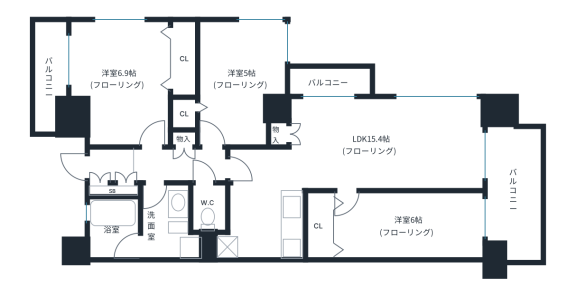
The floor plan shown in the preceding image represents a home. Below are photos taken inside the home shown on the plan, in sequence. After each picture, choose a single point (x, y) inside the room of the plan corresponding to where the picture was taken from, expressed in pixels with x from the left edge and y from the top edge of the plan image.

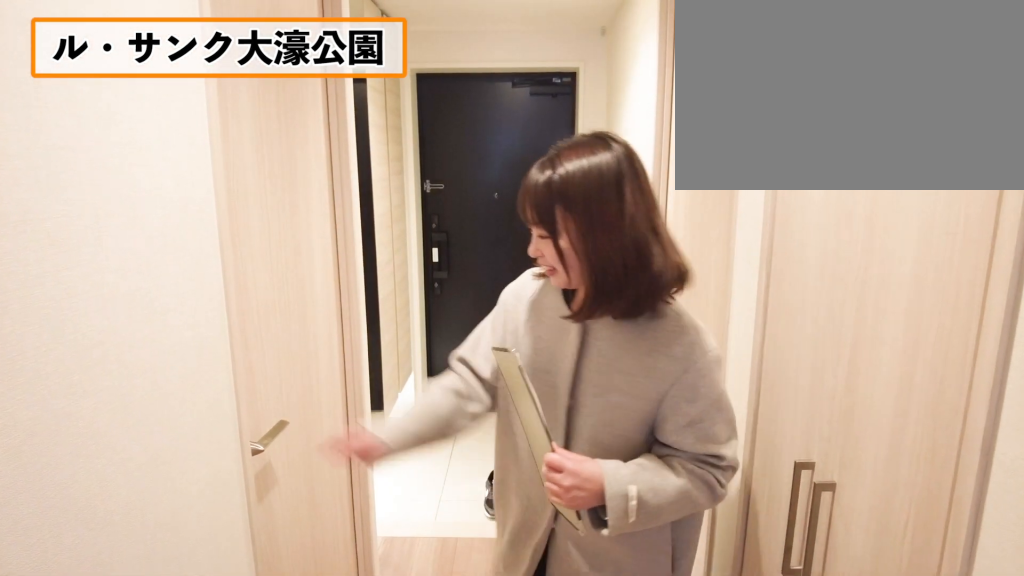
(183, 161)
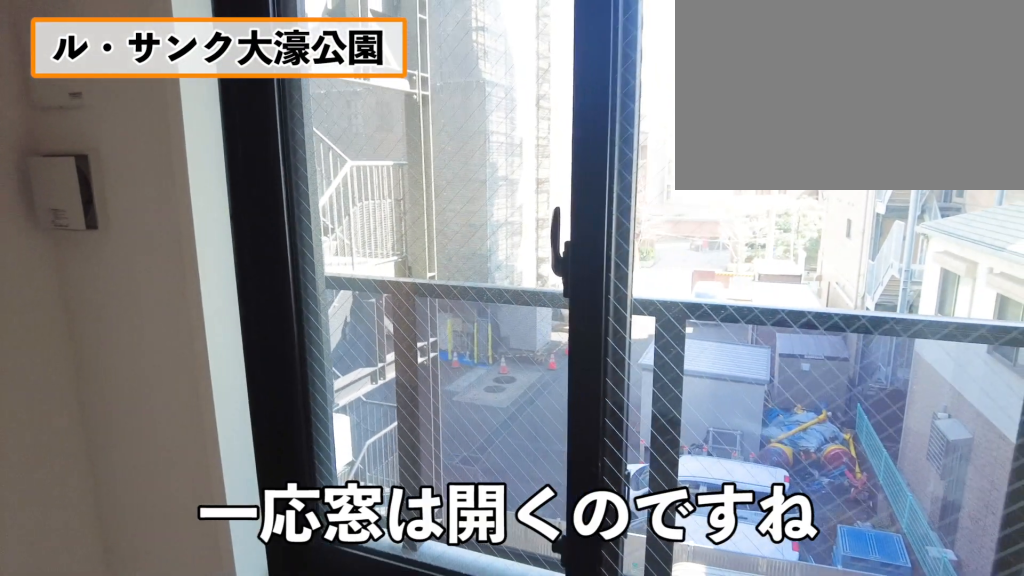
(119, 77)
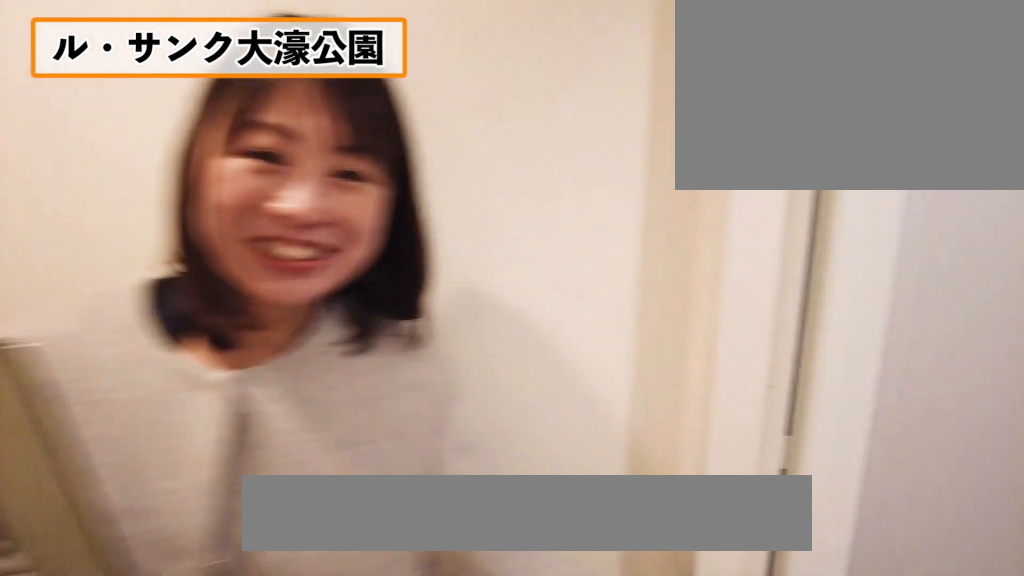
(160, 212)
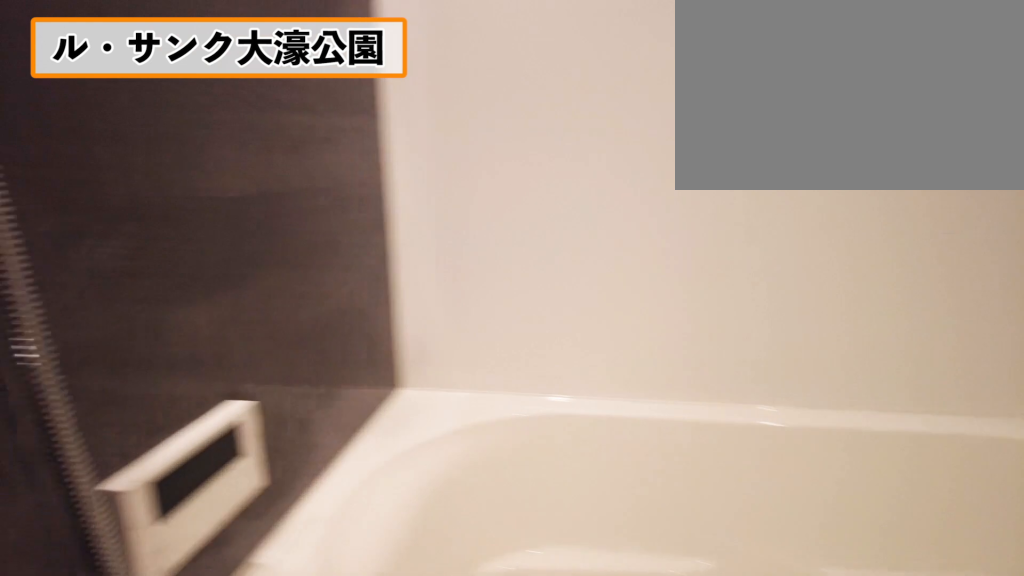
(122, 232)
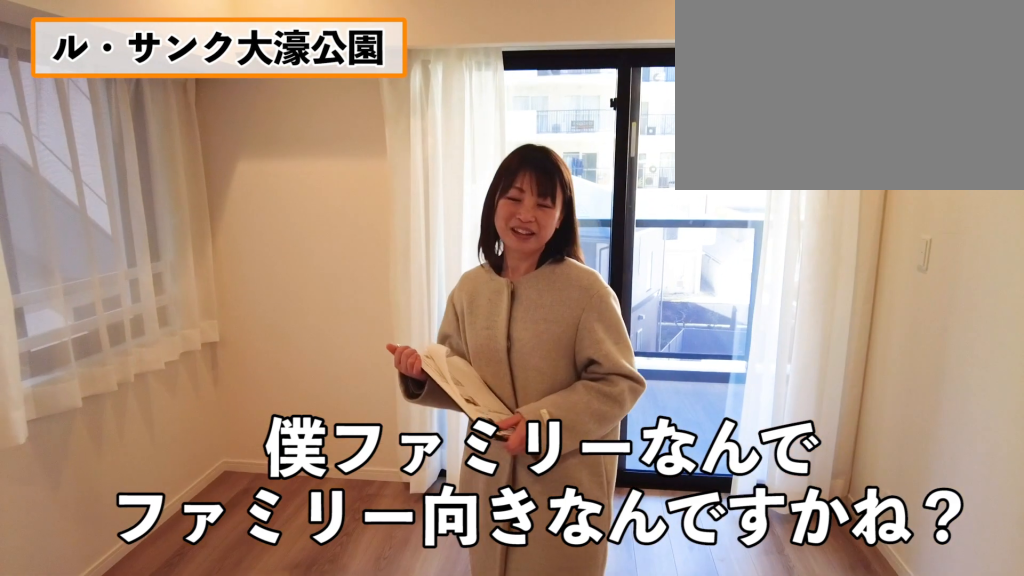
(378, 148)
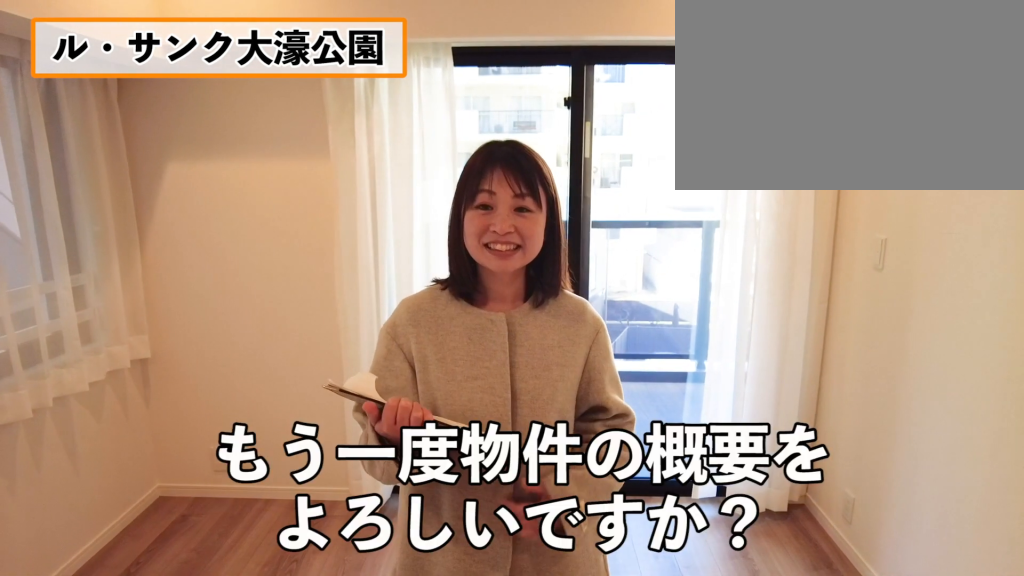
(378, 148)
